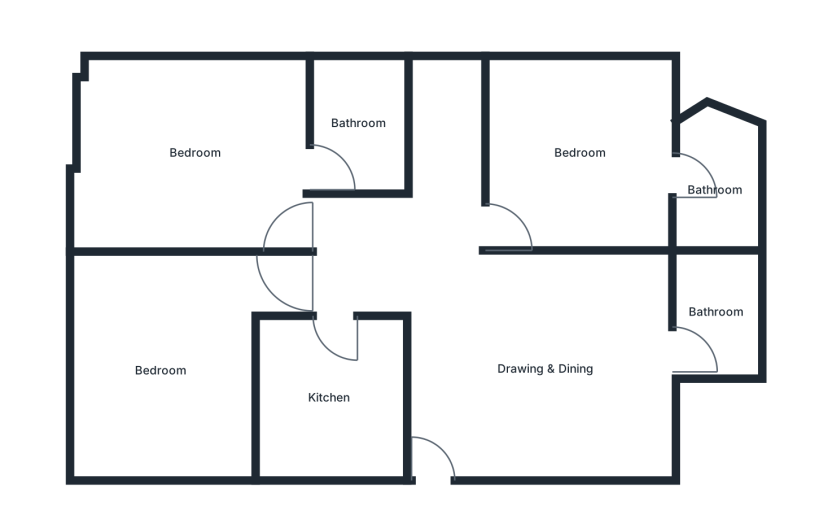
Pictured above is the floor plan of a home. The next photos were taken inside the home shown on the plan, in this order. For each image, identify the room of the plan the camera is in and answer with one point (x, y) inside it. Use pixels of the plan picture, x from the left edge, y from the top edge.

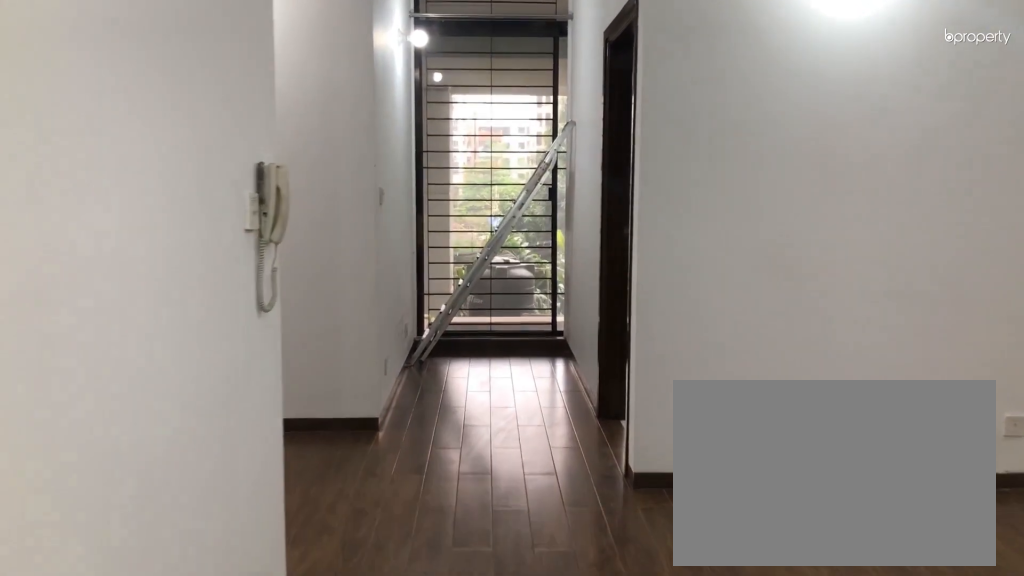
(441, 461)
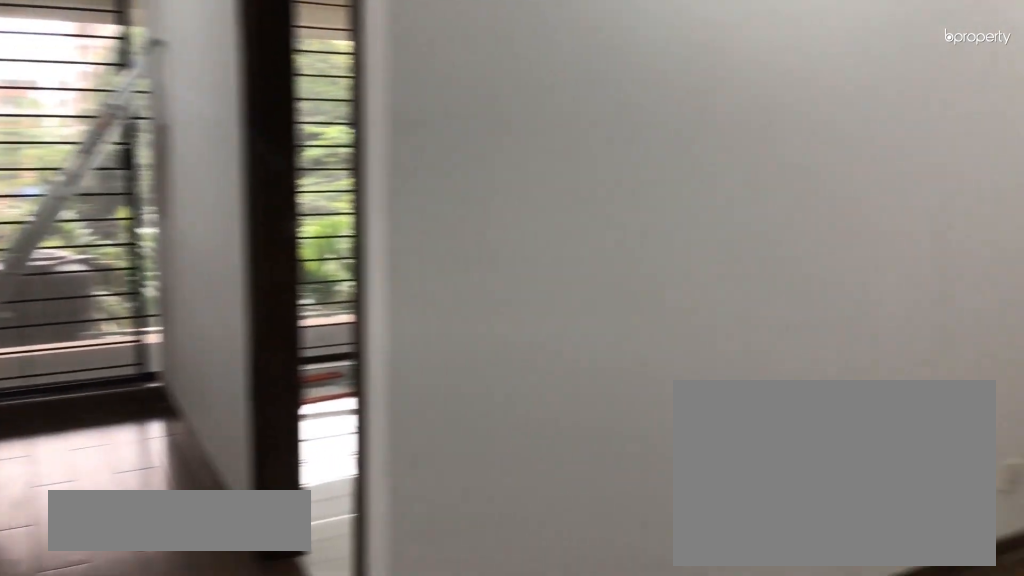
(544, 370)
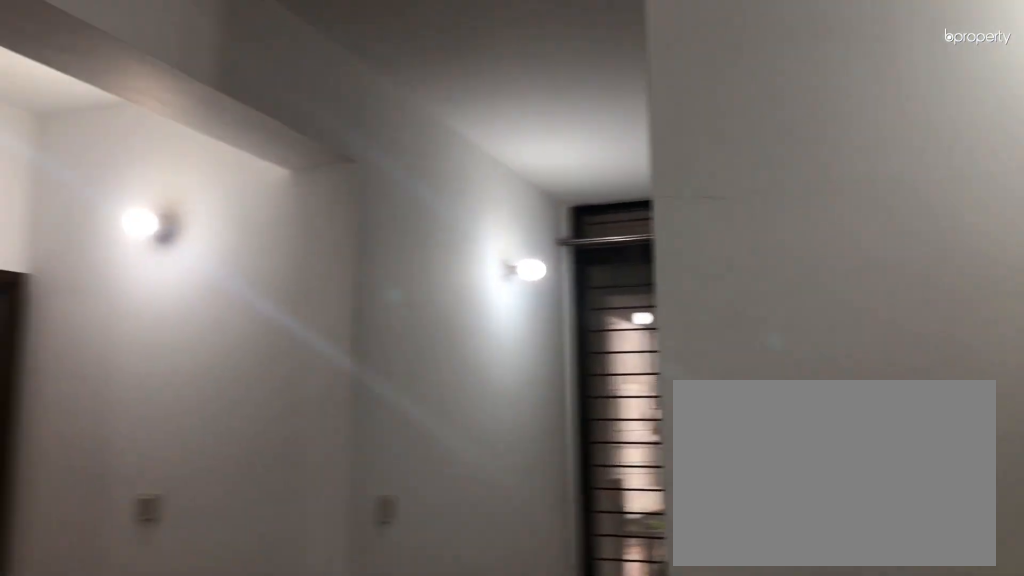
(544, 370)
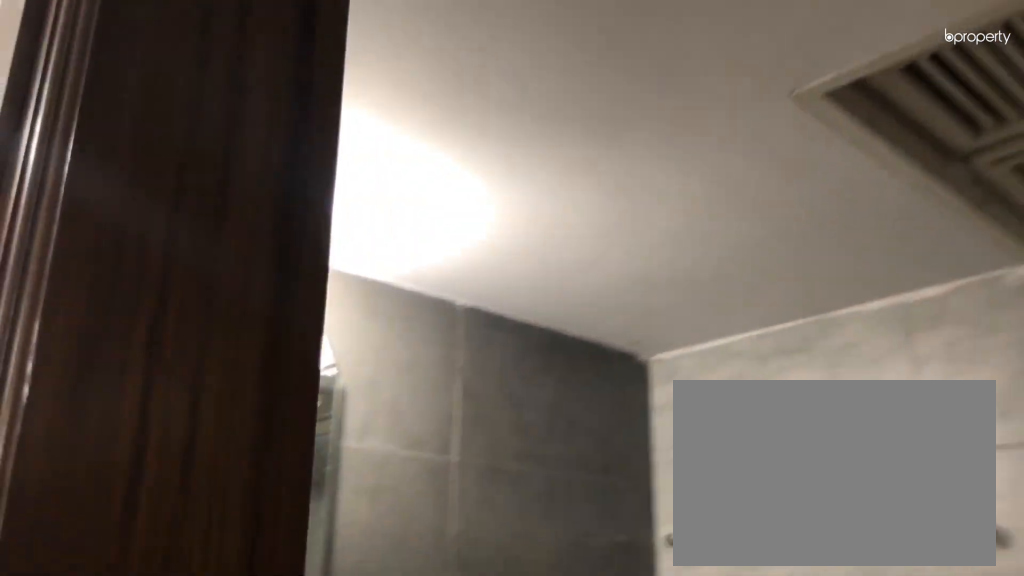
(717, 313)
